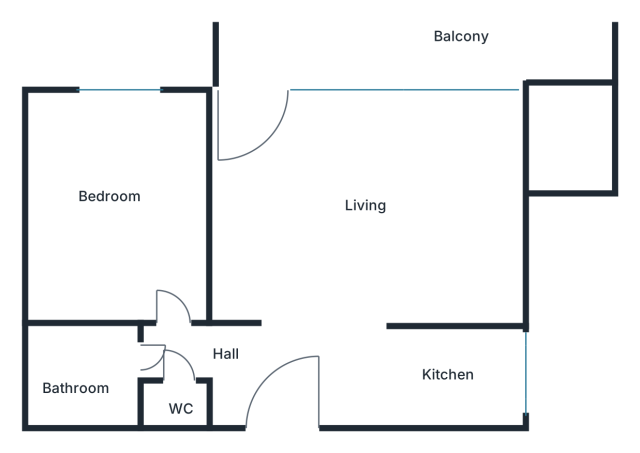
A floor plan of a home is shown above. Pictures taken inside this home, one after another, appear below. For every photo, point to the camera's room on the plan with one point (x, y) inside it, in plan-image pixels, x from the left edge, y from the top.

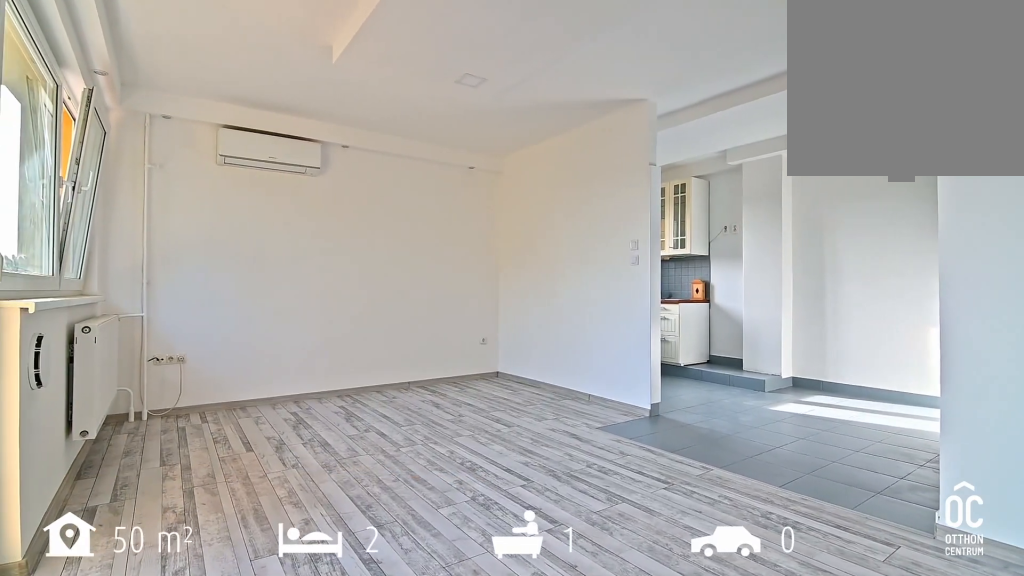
(366, 205)
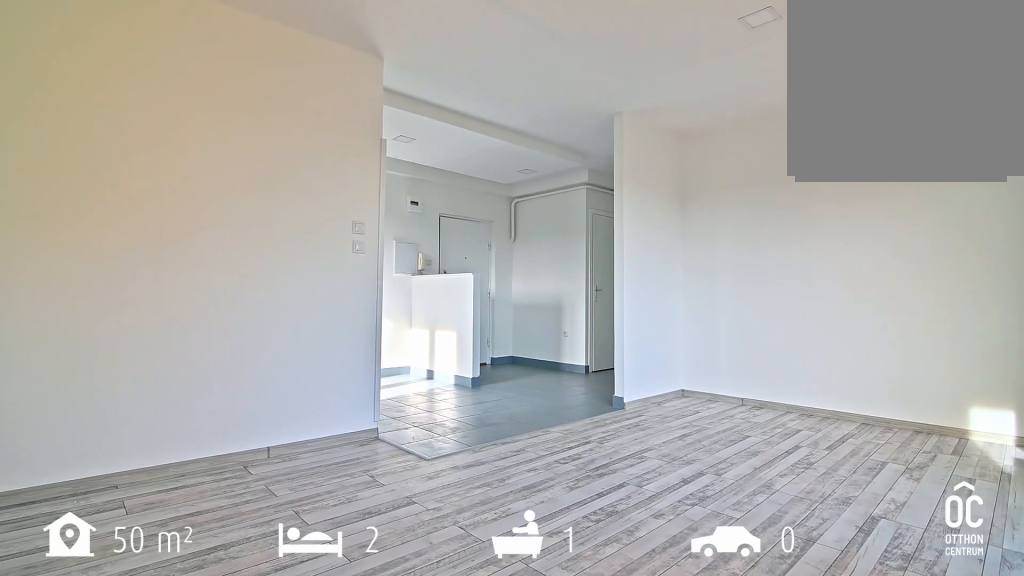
(366, 206)
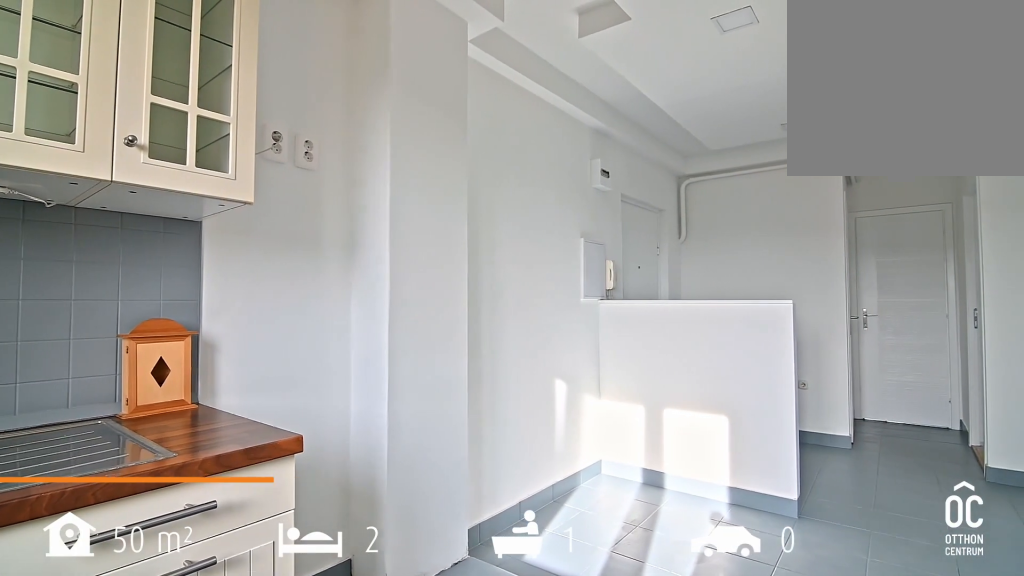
(464, 378)
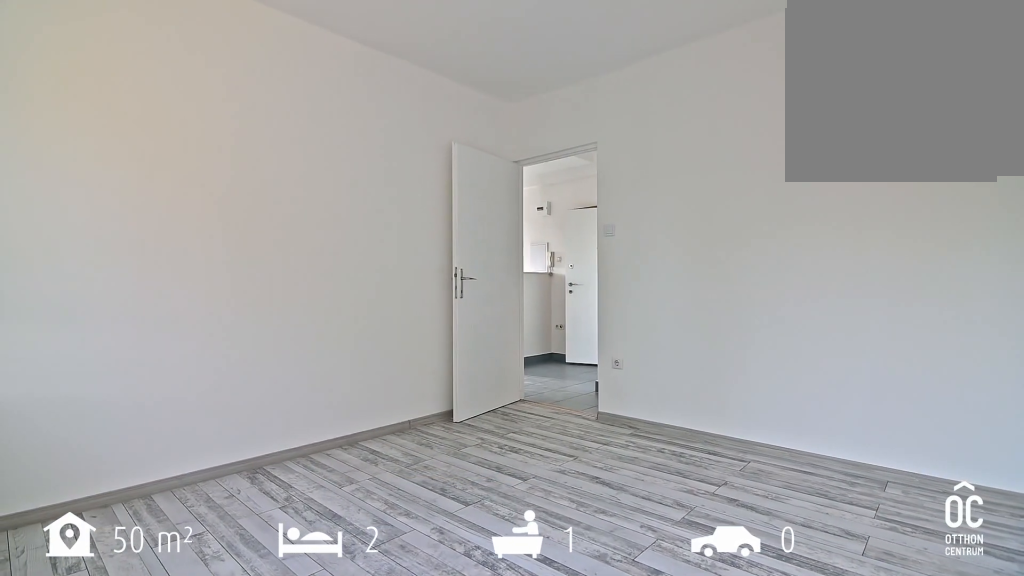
(112, 201)
